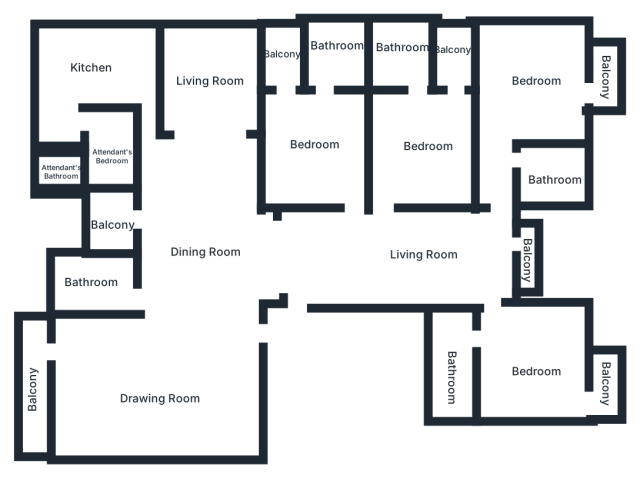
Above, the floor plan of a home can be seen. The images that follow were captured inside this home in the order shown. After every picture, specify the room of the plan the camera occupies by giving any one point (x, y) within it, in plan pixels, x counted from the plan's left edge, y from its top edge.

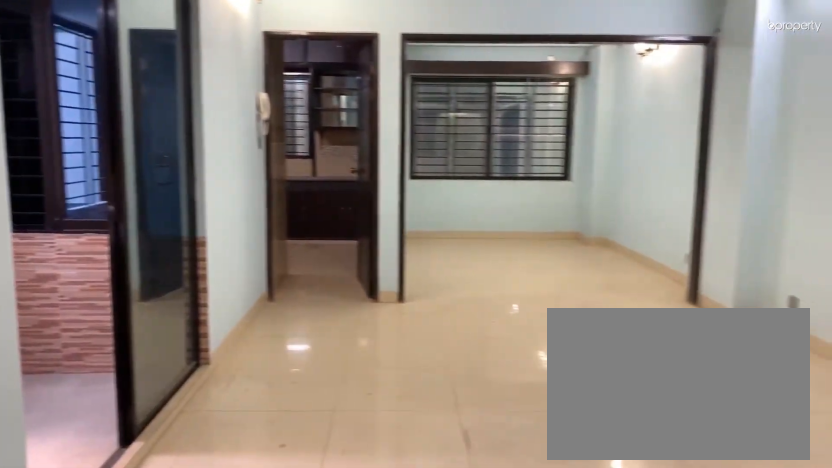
(196, 237)
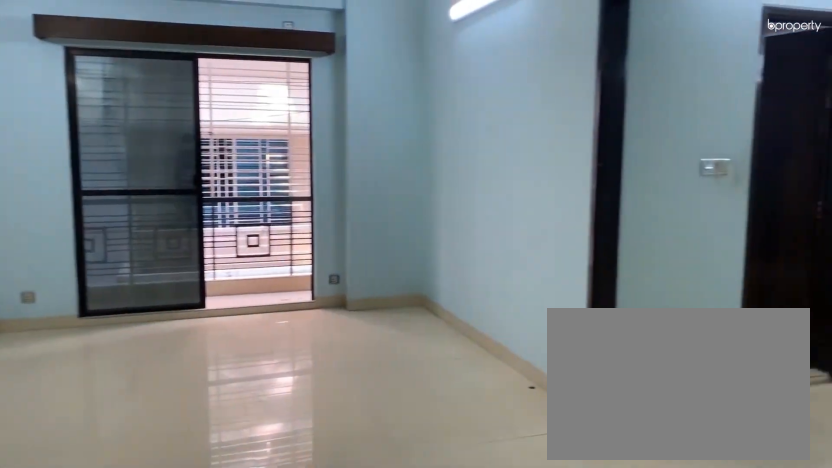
(159, 382)
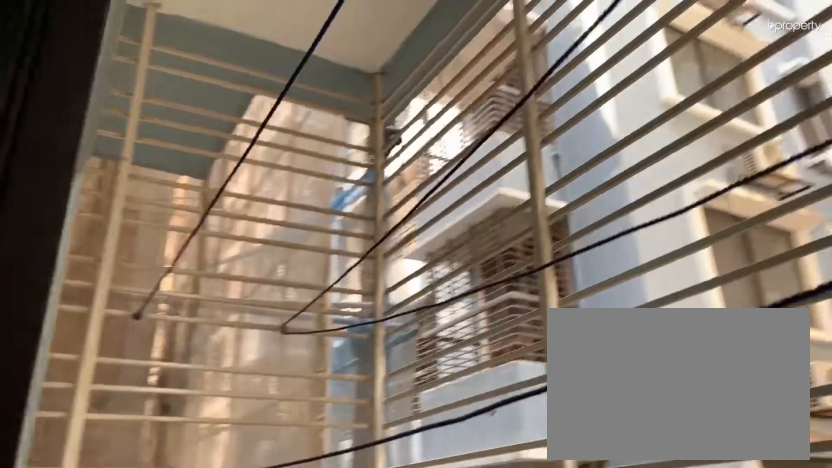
(30, 391)
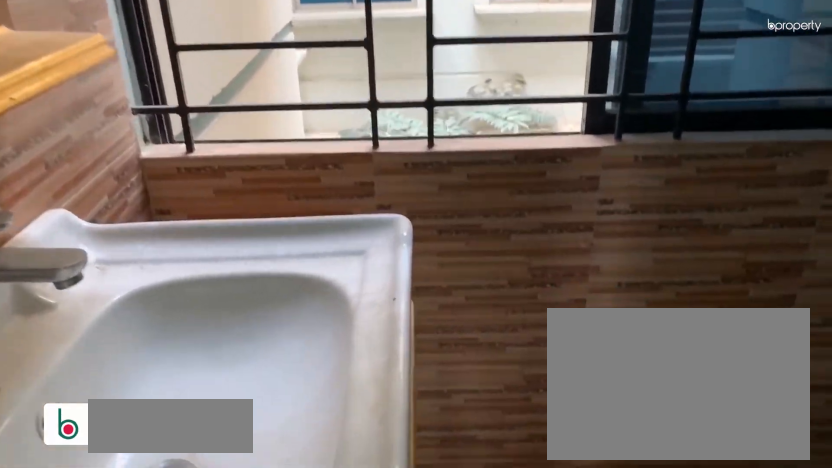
(109, 223)
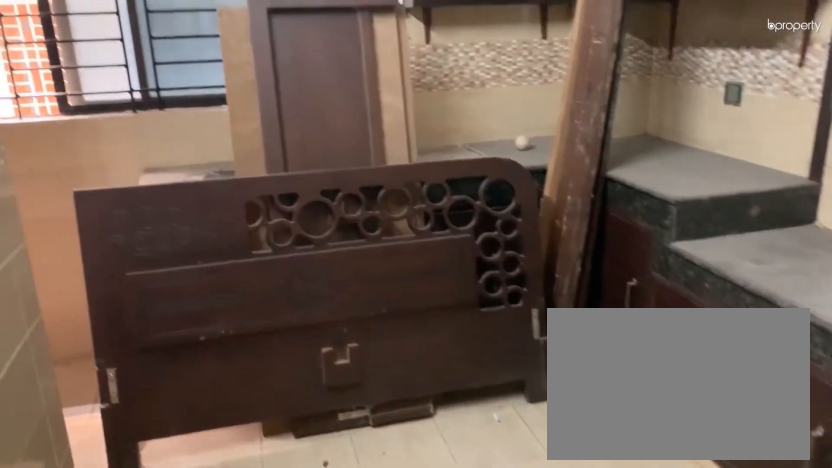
(88, 62)
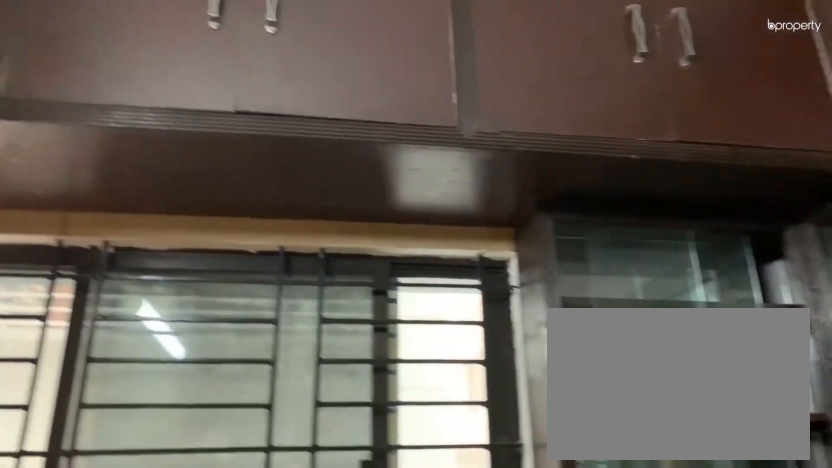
(88, 62)
